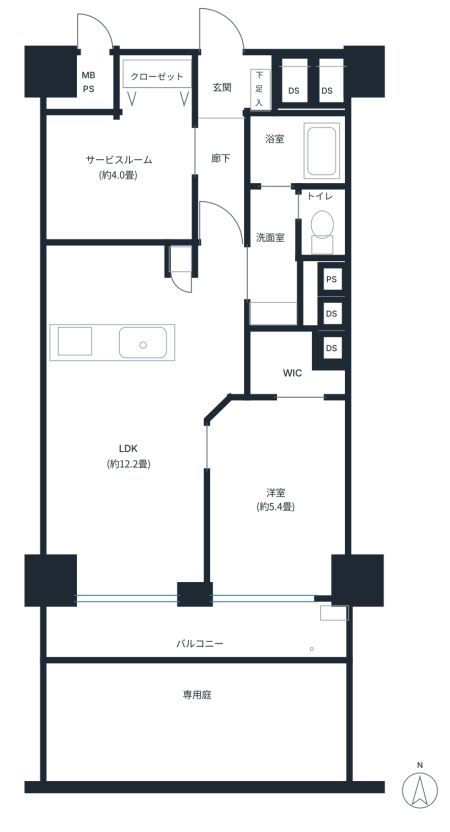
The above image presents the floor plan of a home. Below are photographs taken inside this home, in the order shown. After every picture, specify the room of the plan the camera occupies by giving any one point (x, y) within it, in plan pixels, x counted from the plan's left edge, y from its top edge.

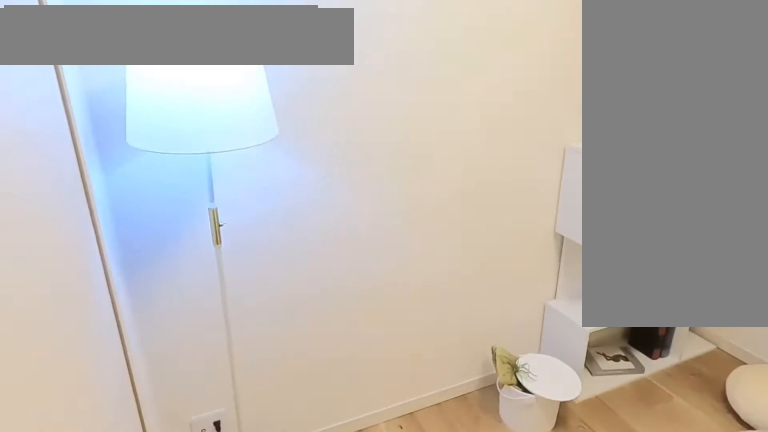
(122, 174)
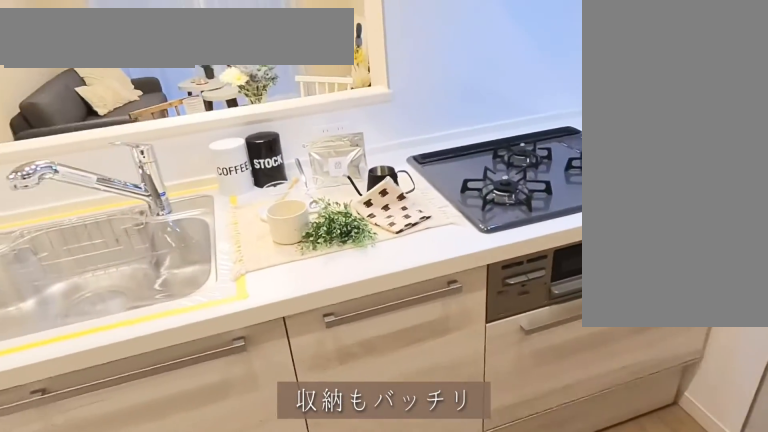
(119, 285)
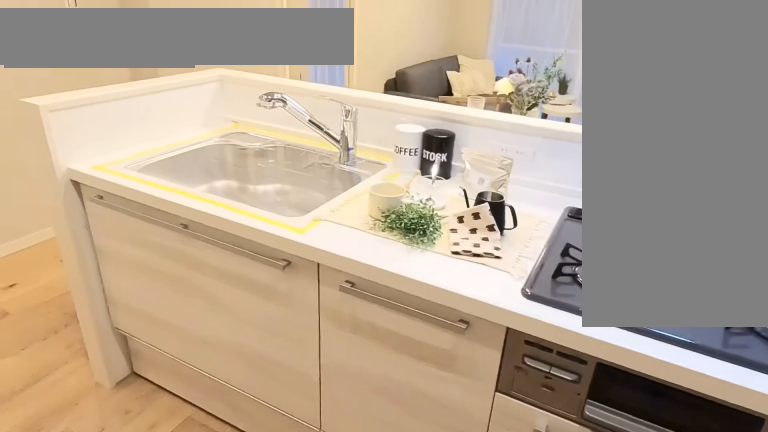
(119, 285)
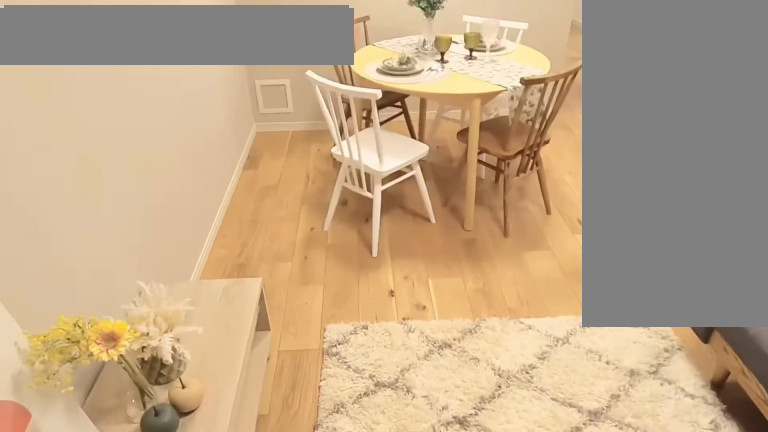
(132, 464)
